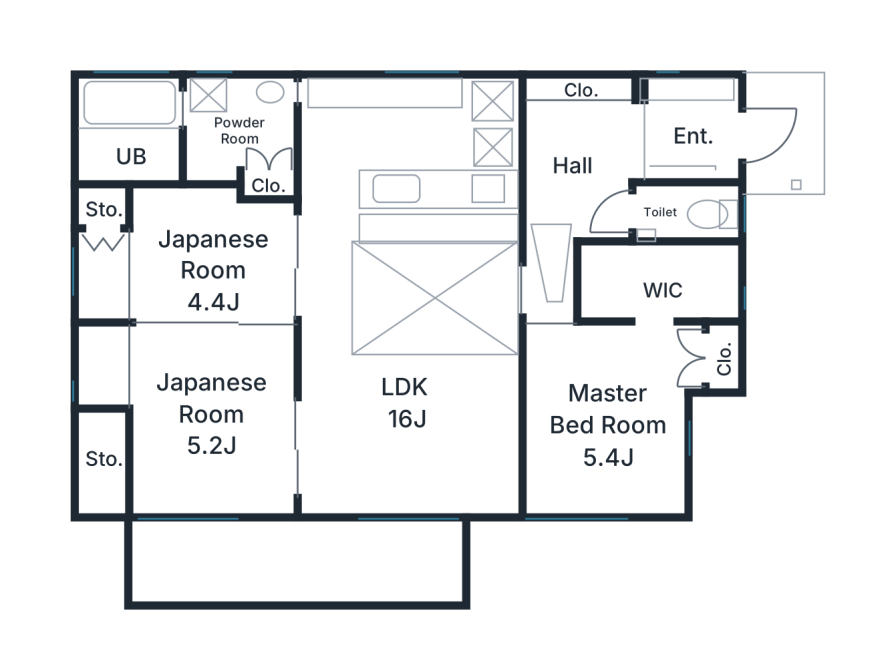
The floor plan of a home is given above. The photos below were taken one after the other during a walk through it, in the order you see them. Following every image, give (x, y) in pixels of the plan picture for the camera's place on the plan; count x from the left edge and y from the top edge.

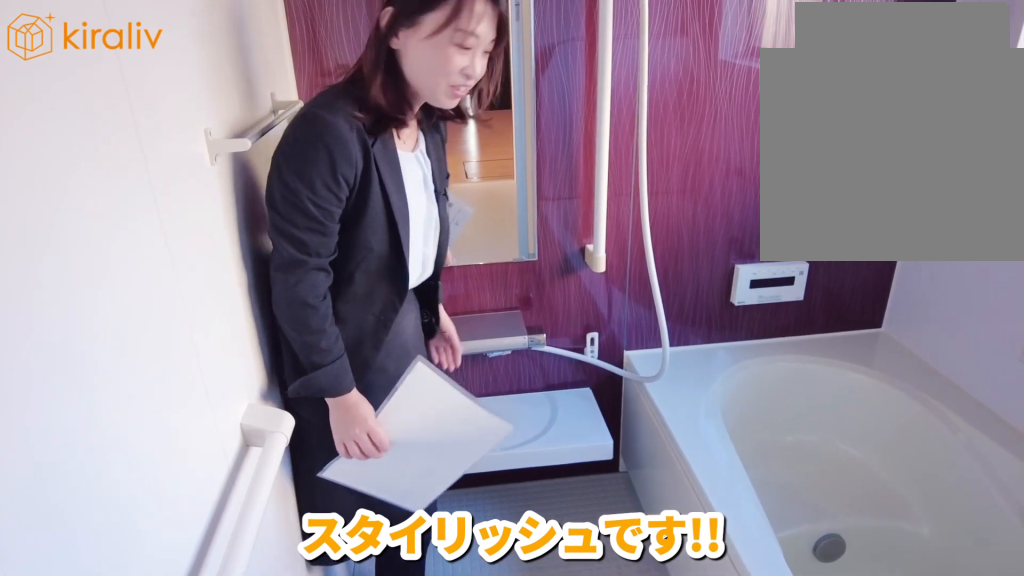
(136, 157)
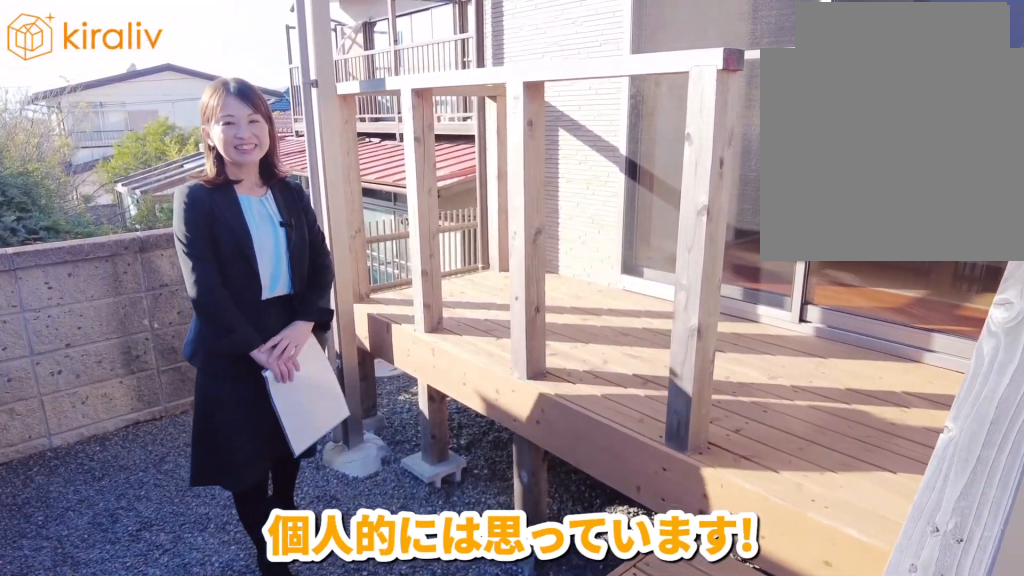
(177, 597)
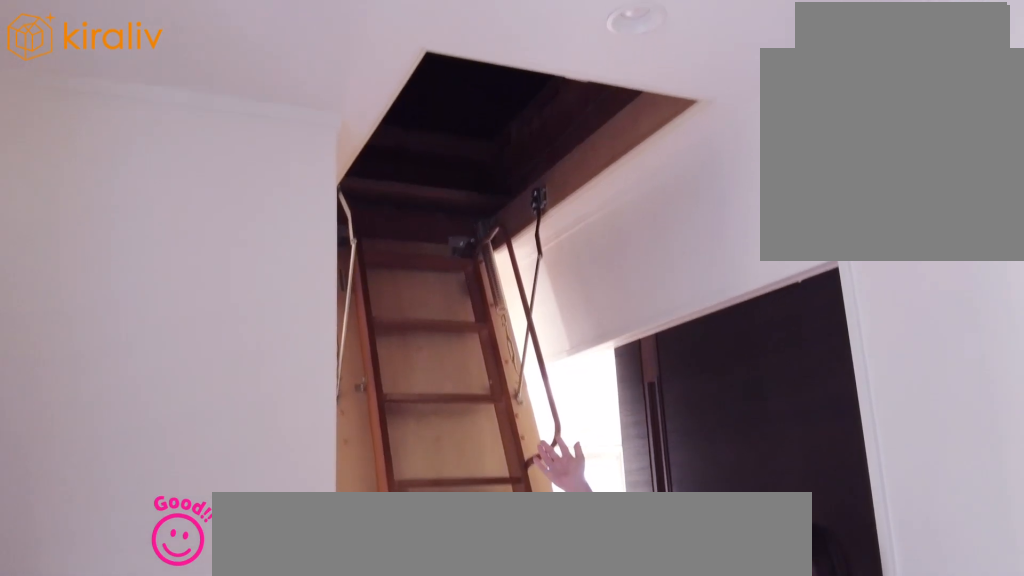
(552, 251)
